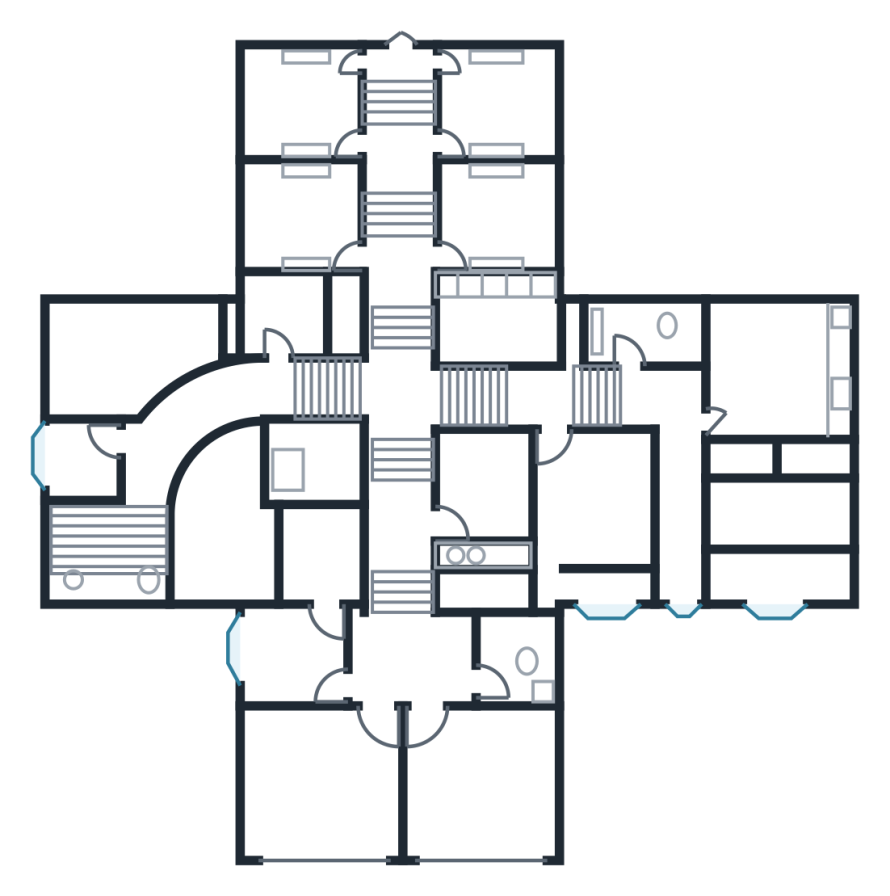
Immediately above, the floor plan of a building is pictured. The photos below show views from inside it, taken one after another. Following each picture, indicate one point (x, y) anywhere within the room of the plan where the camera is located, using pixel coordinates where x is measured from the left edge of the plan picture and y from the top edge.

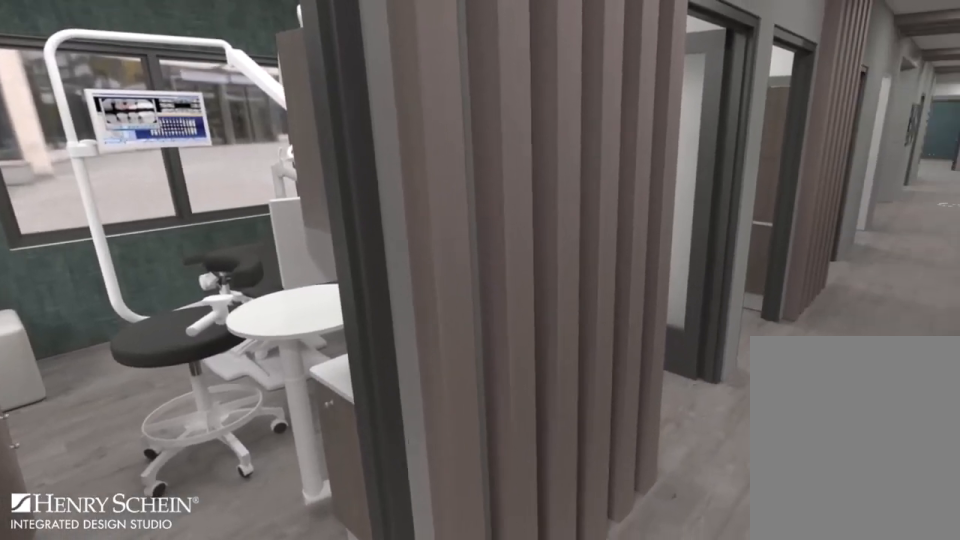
(400, 113)
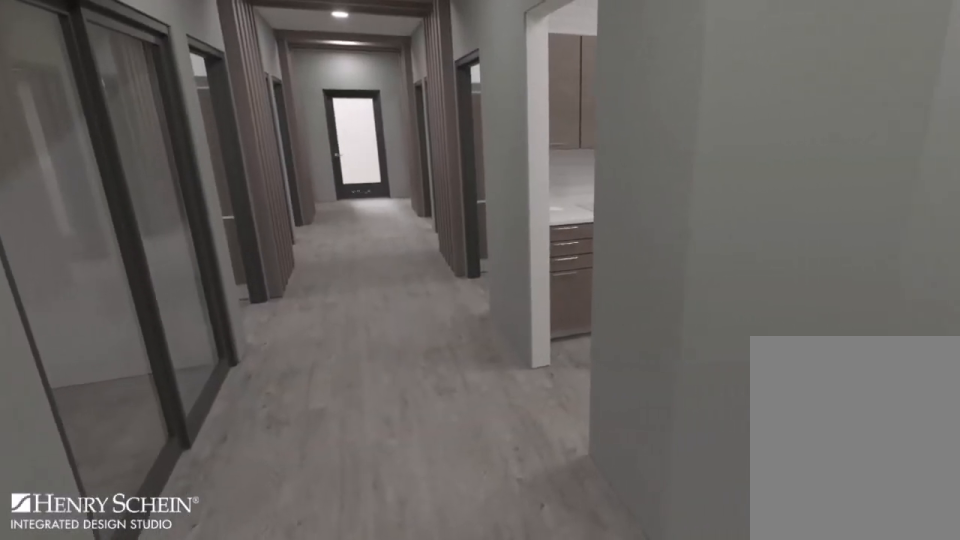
(401, 395)
